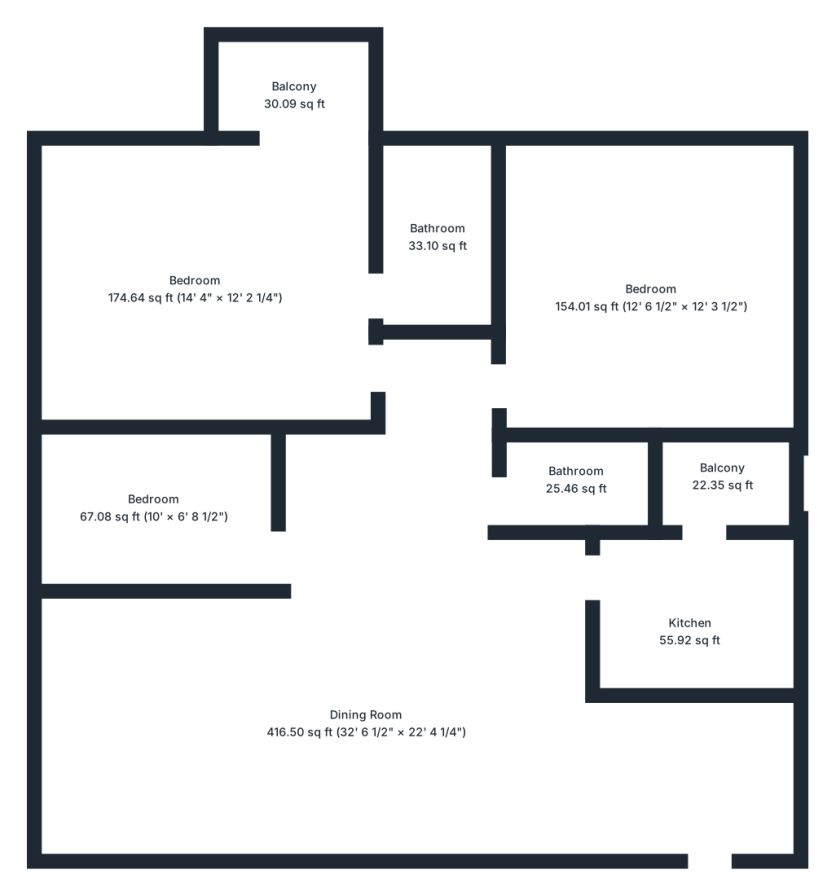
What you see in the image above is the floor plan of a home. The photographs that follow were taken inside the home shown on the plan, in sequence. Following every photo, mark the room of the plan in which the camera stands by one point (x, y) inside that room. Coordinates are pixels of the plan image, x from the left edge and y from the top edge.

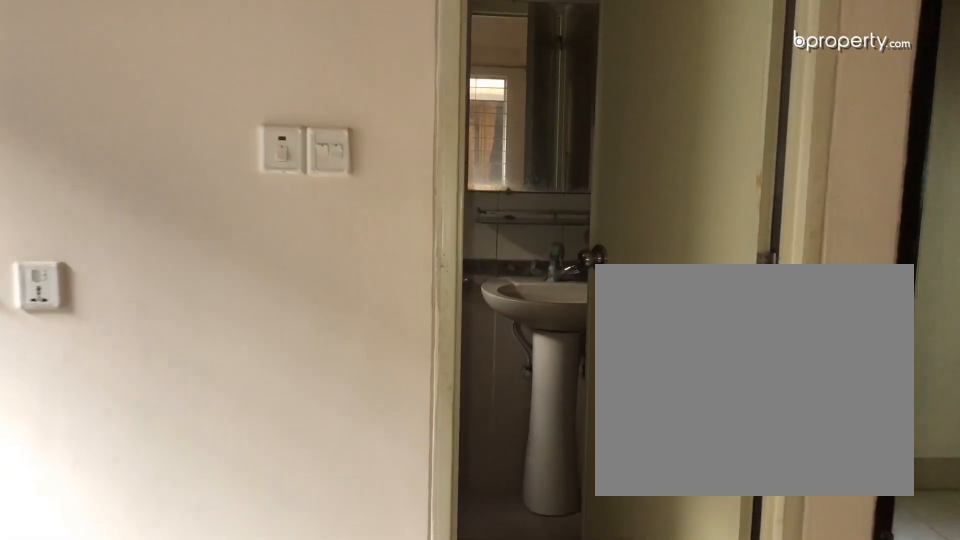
(198, 298)
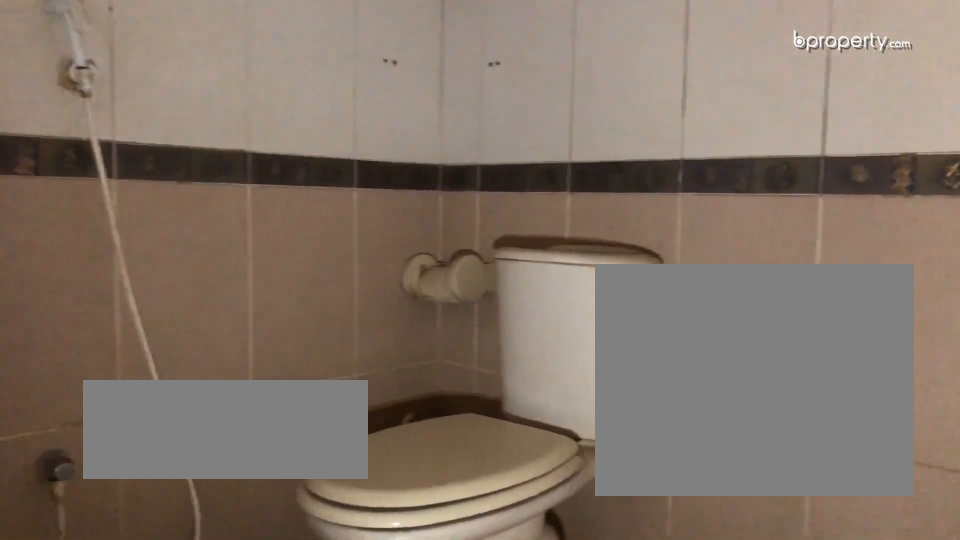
(441, 248)
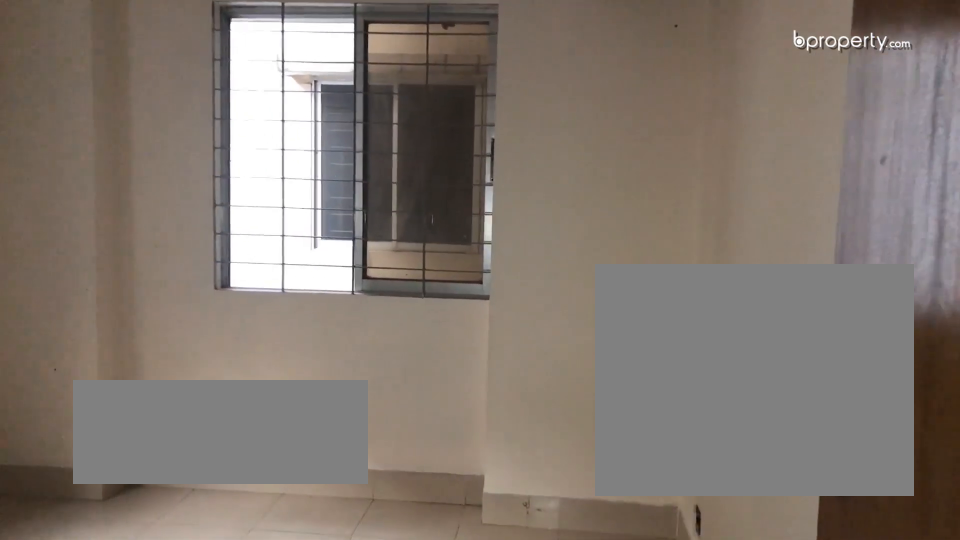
(652, 305)
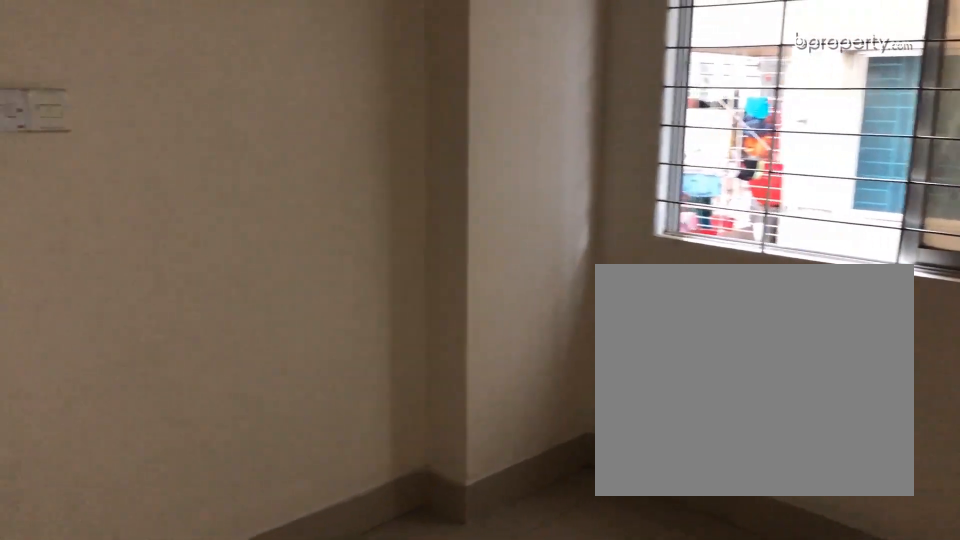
(652, 305)
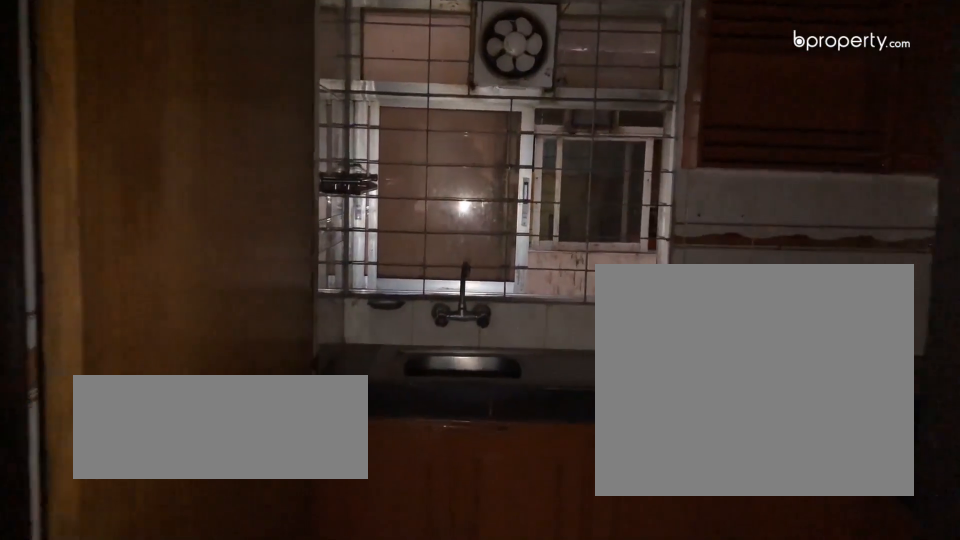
(690, 628)
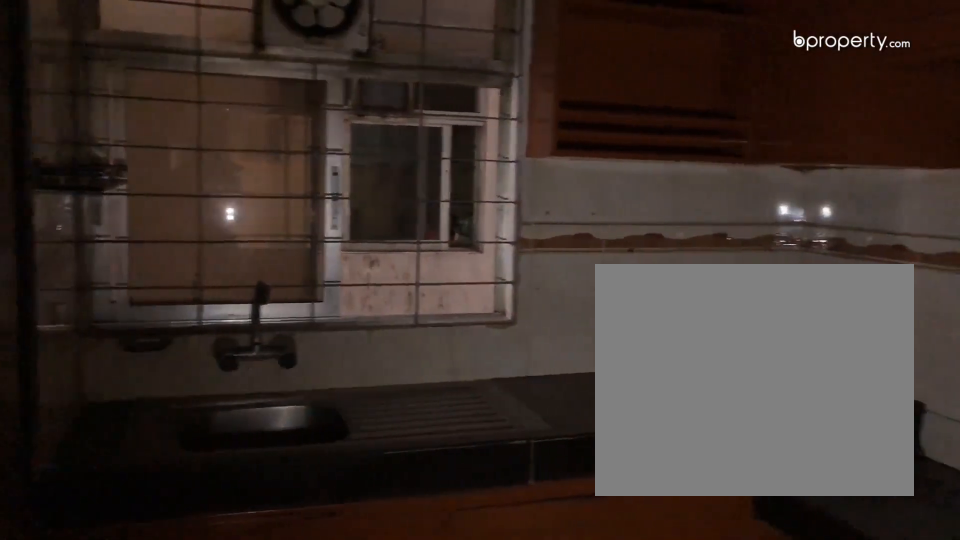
(690, 628)
